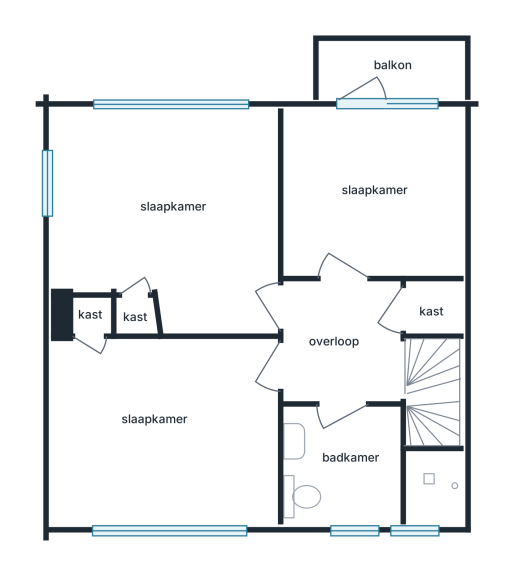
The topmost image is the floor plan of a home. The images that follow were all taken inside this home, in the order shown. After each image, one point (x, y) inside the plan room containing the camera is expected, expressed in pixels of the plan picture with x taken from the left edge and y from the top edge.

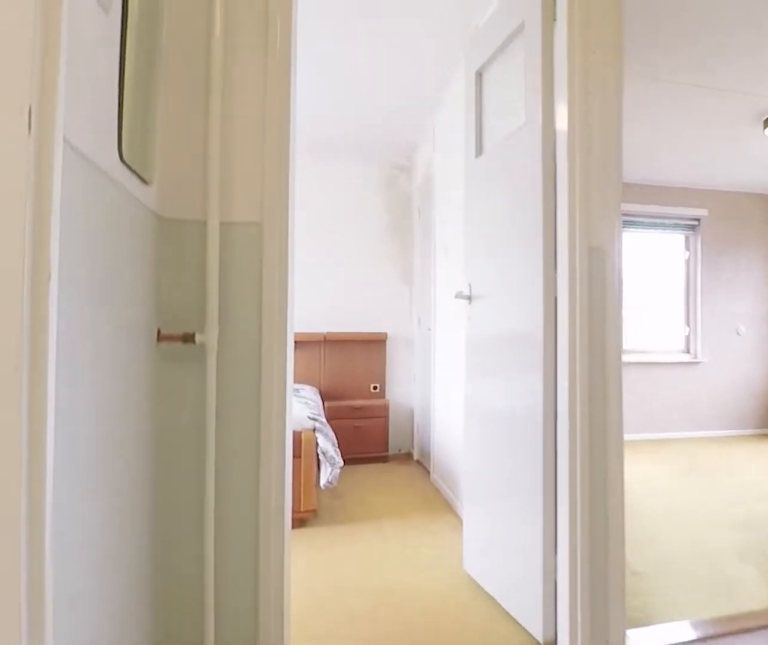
(344, 342)
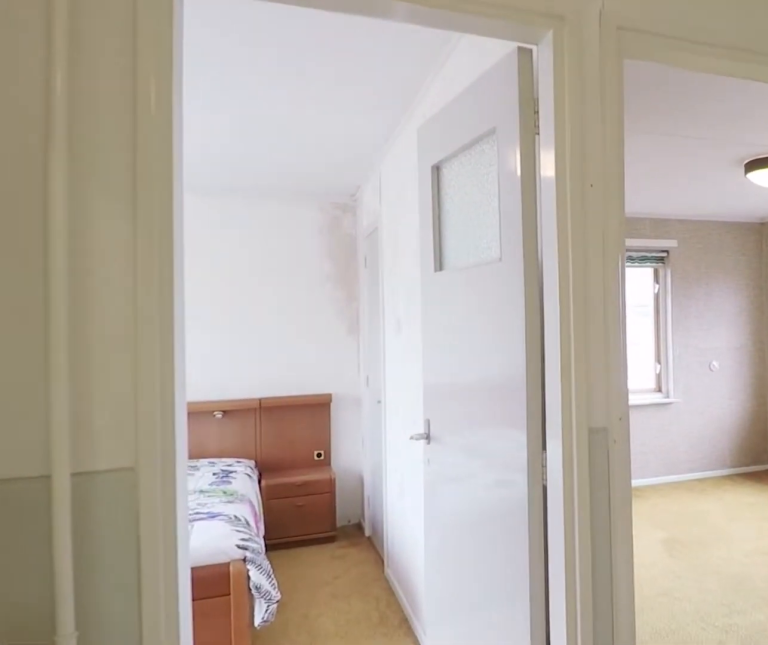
(344, 342)
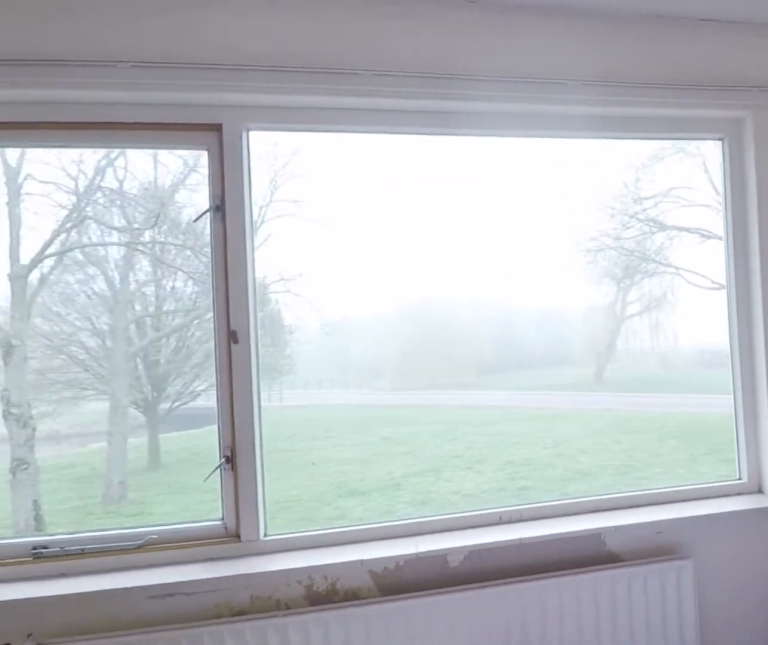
(255, 442)
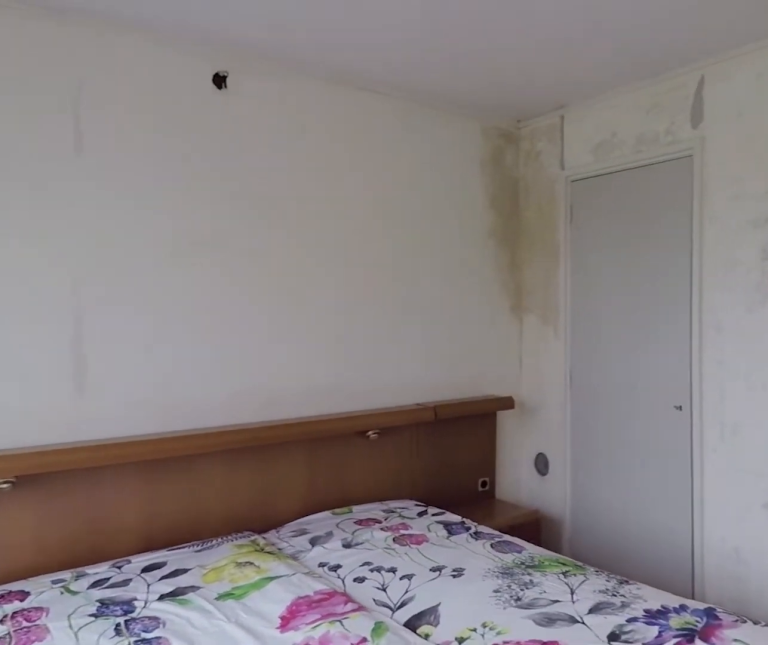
(255, 442)
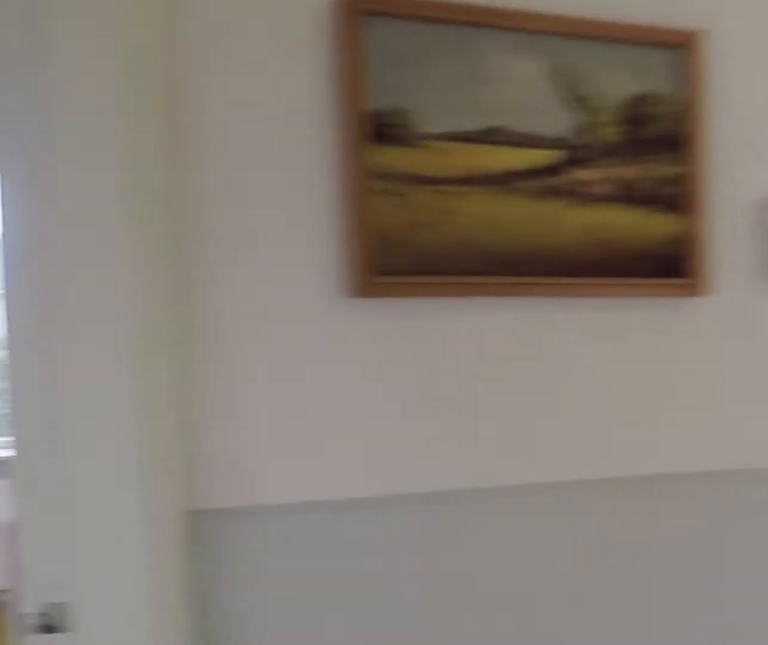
(344, 342)
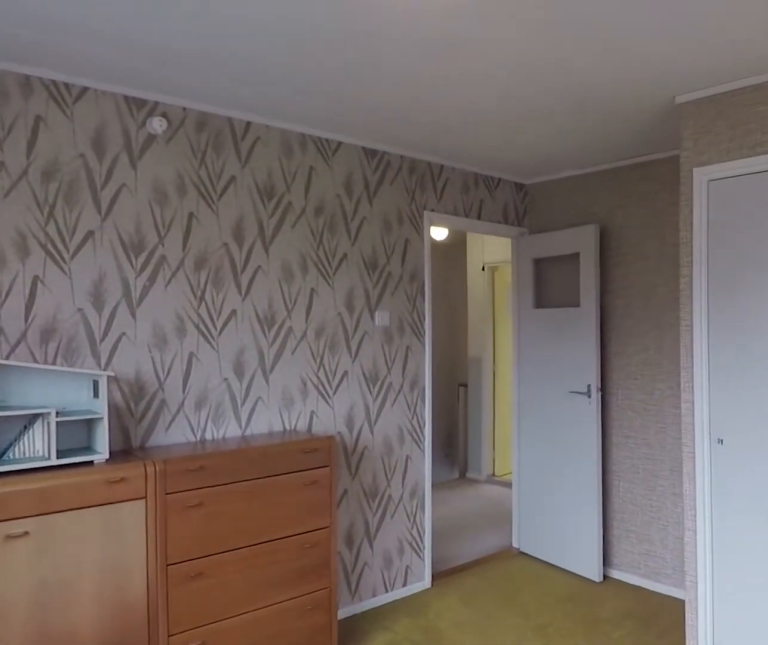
(263, 223)
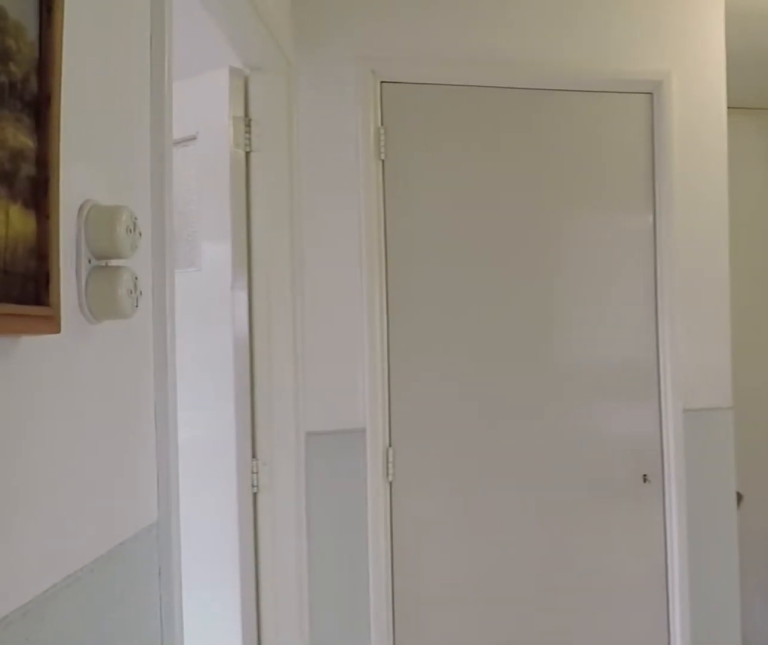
(344, 342)
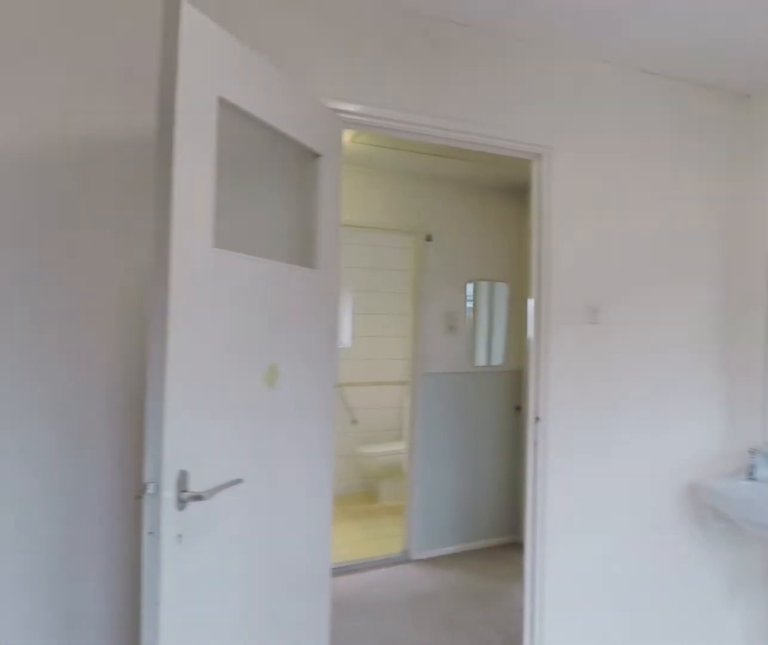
(373, 193)
